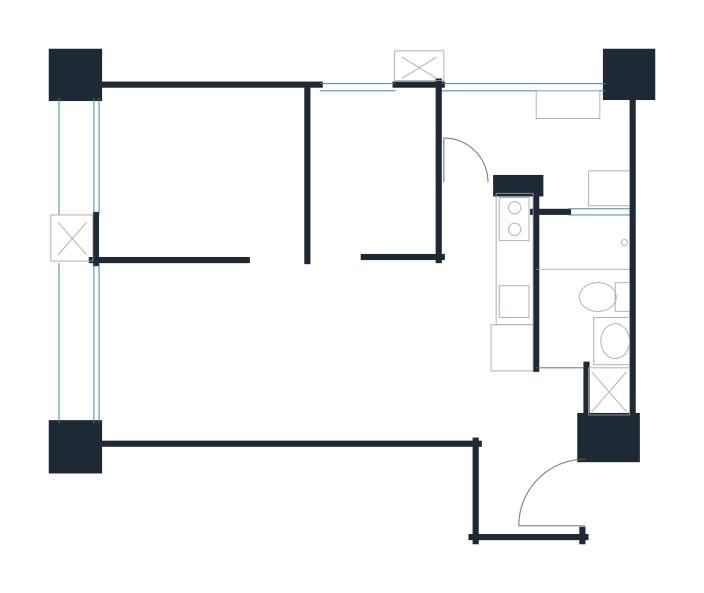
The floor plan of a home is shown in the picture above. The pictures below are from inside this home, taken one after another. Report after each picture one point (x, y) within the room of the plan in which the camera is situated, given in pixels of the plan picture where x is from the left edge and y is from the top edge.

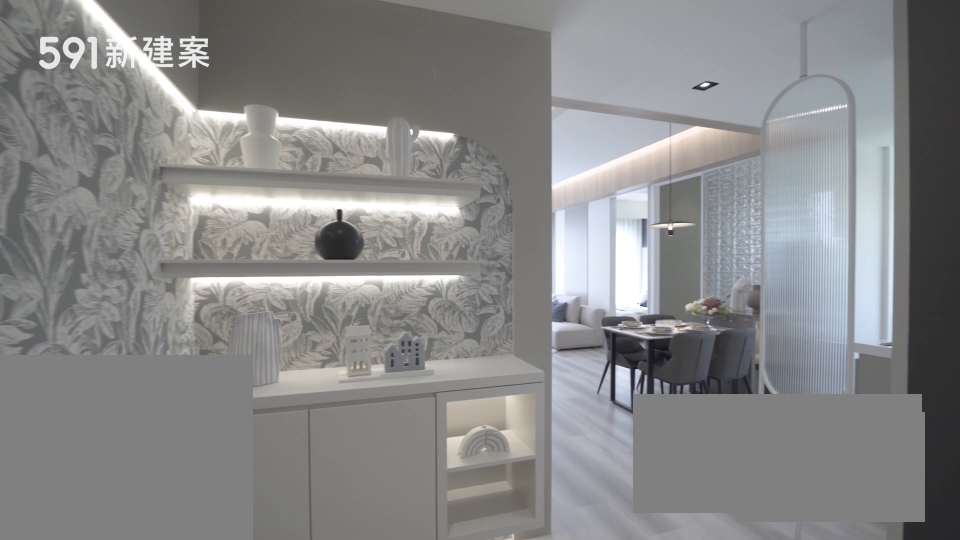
(526, 485)
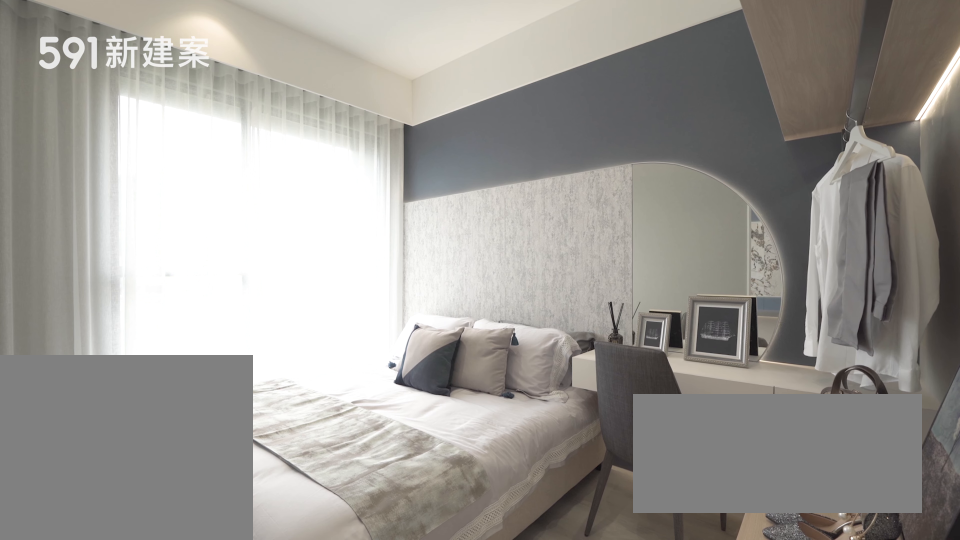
(199, 170)
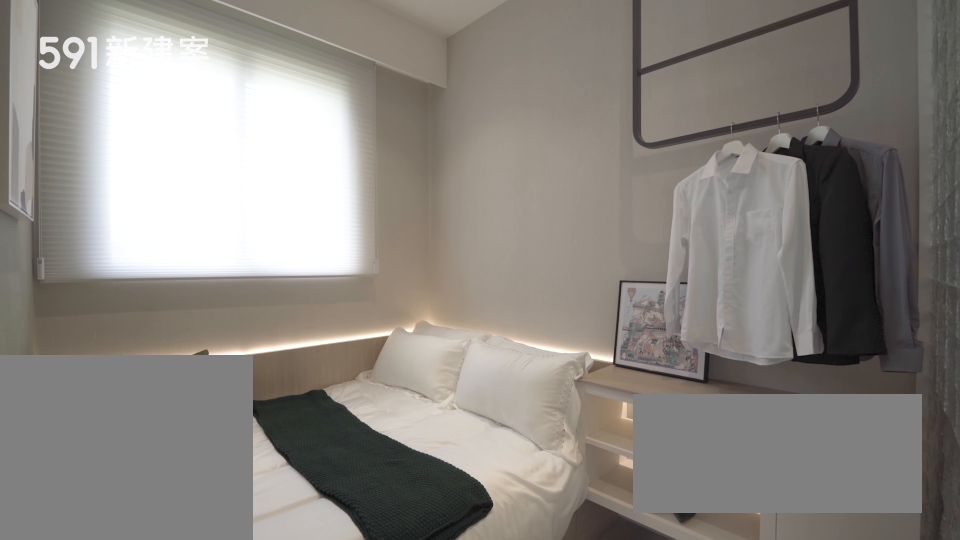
(371, 170)
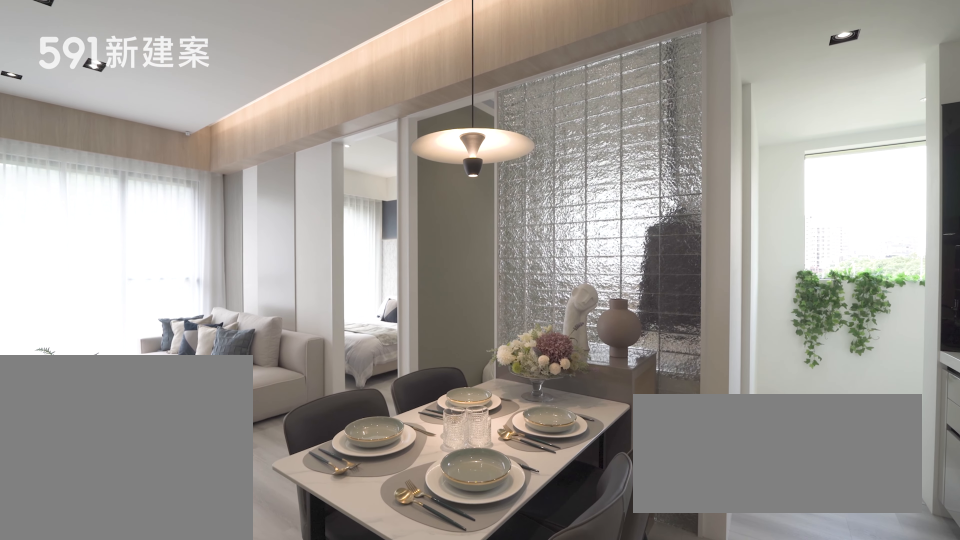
(376, 349)
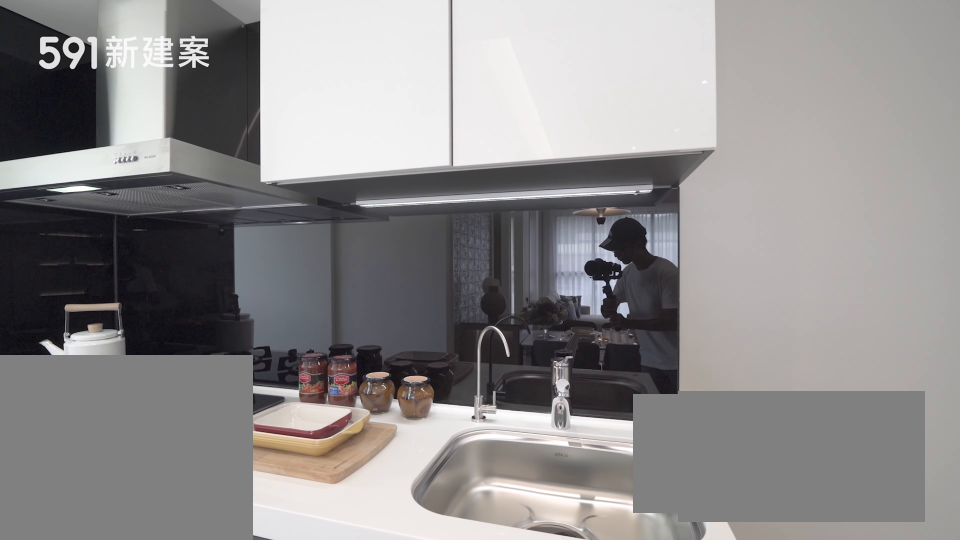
(486, 283)
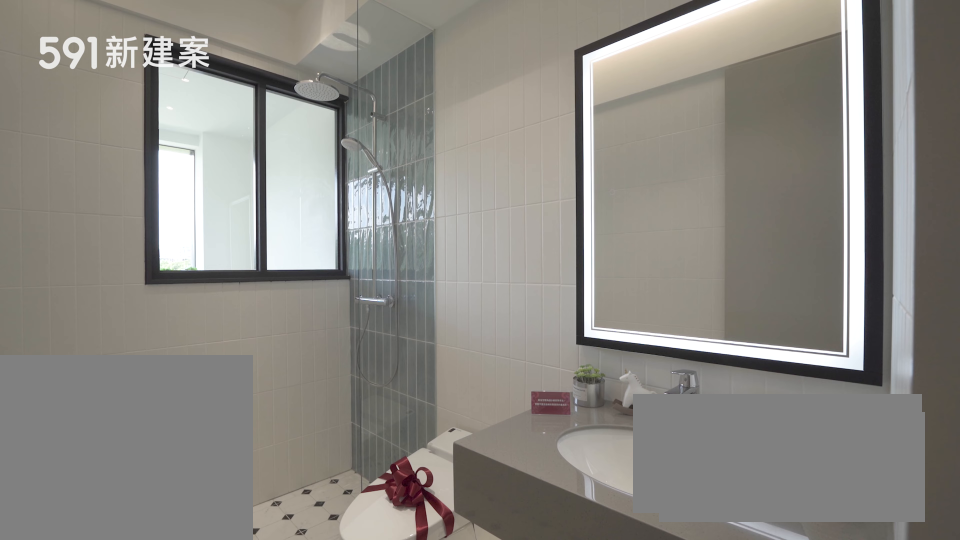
(583, 286)
